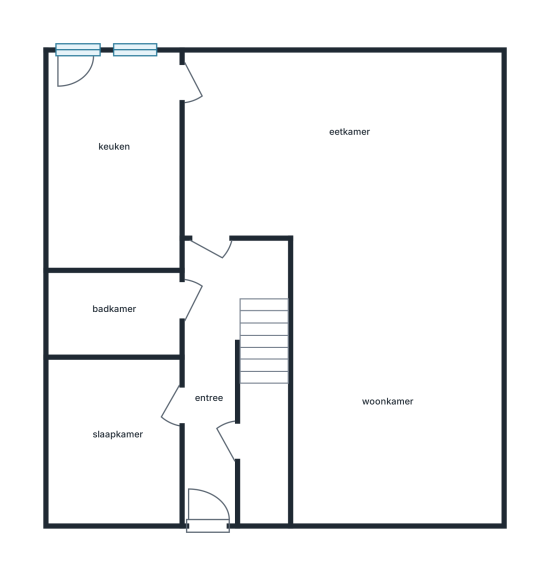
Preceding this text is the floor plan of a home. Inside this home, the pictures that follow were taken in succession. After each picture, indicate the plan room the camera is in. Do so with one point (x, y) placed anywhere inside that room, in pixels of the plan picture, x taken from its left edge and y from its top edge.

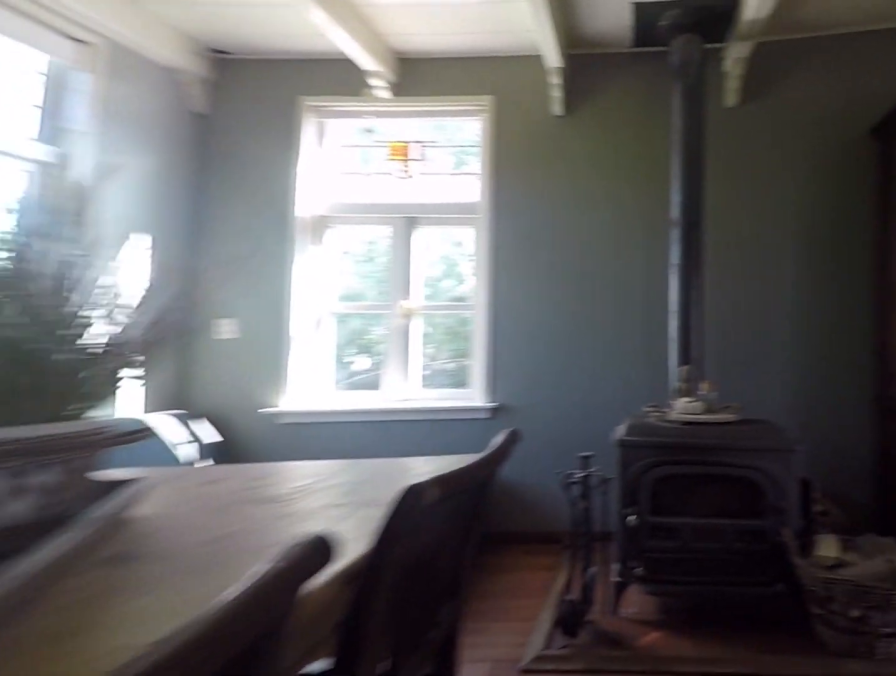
(492, 108)
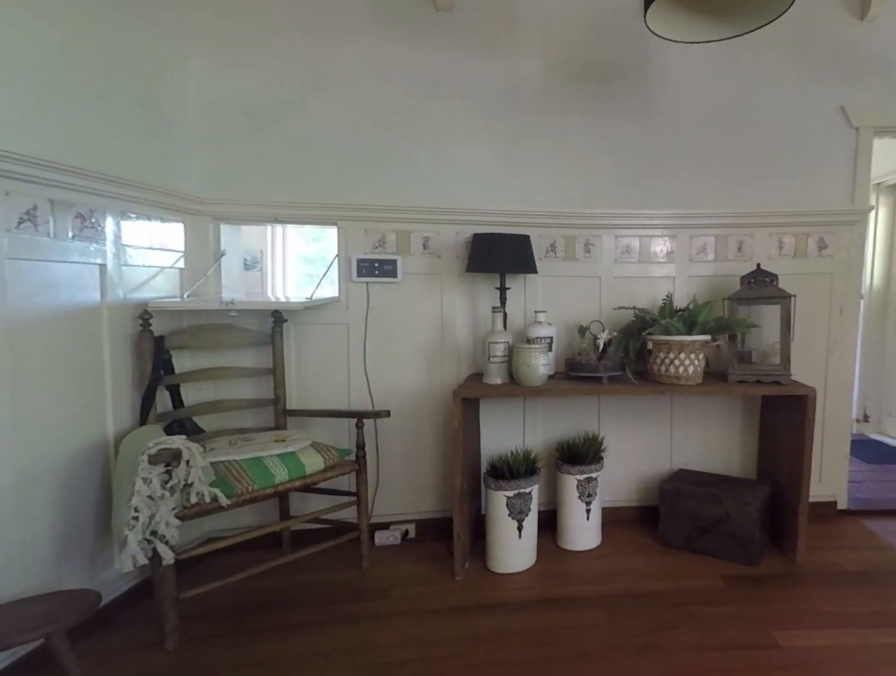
(492, 107)
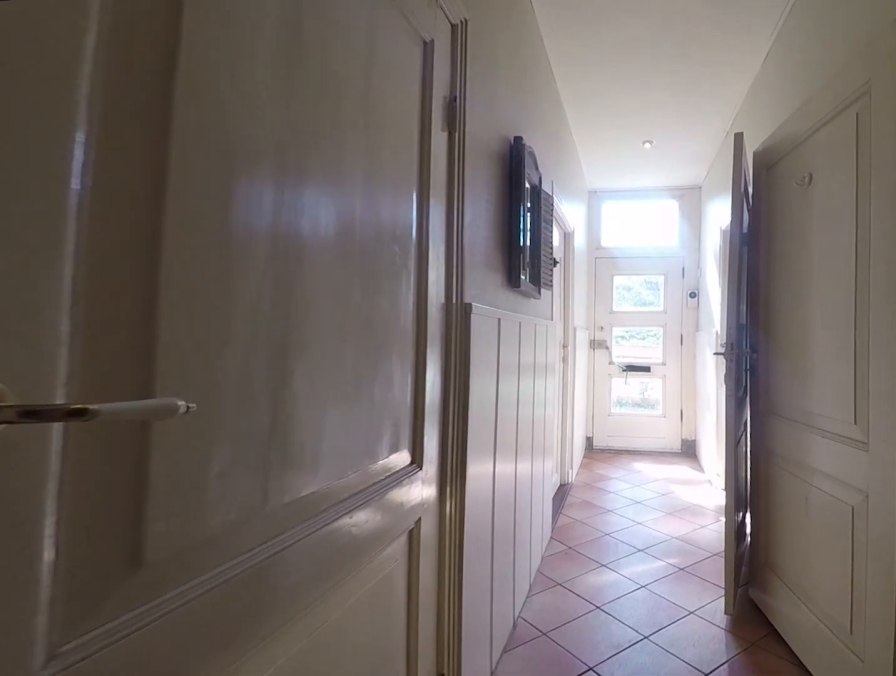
(219, 362)
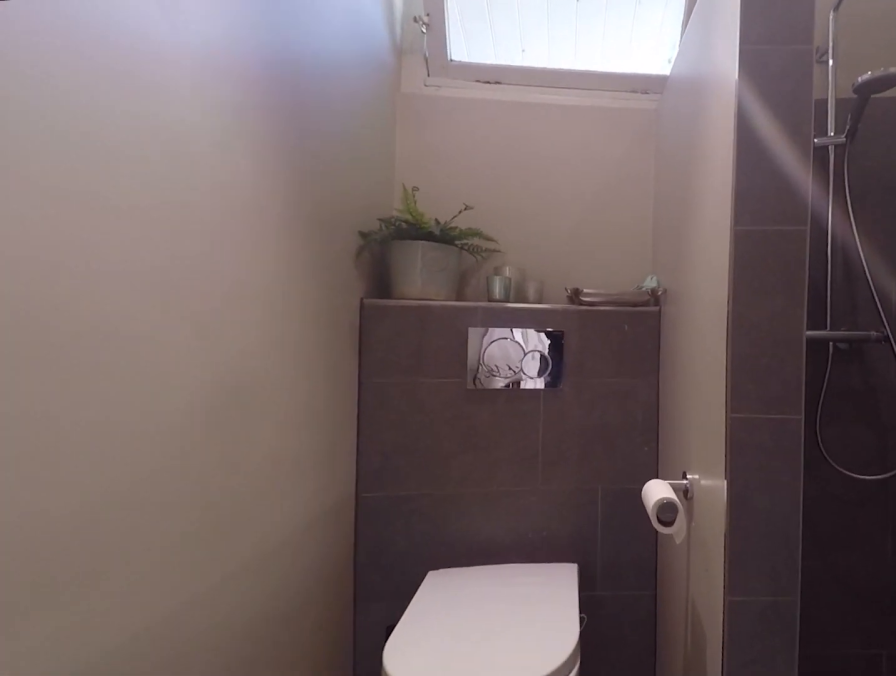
(115, 313)
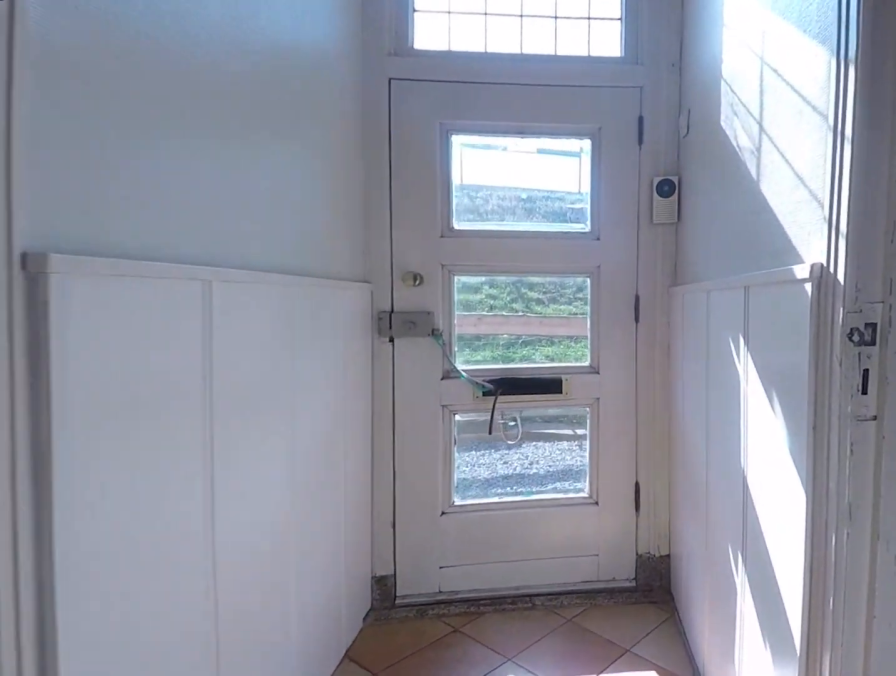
(218, 362)
